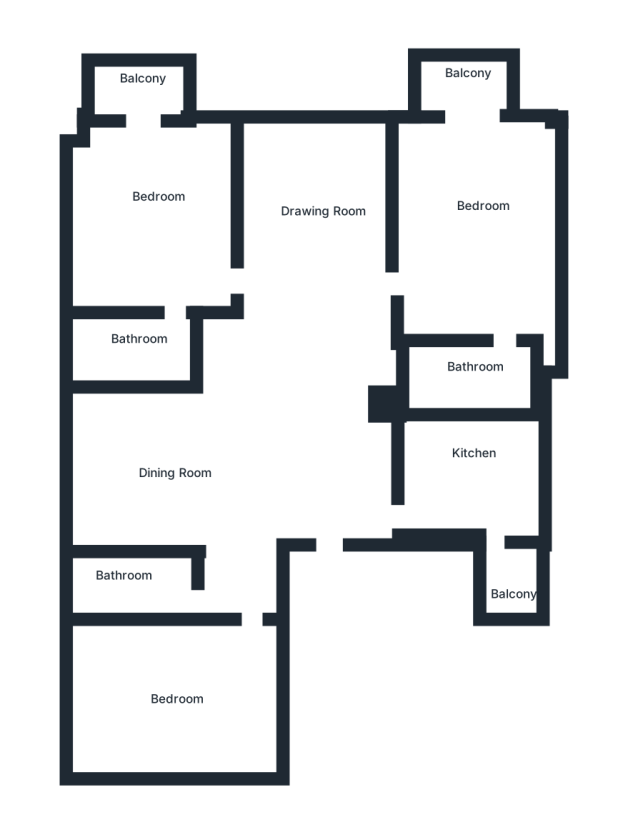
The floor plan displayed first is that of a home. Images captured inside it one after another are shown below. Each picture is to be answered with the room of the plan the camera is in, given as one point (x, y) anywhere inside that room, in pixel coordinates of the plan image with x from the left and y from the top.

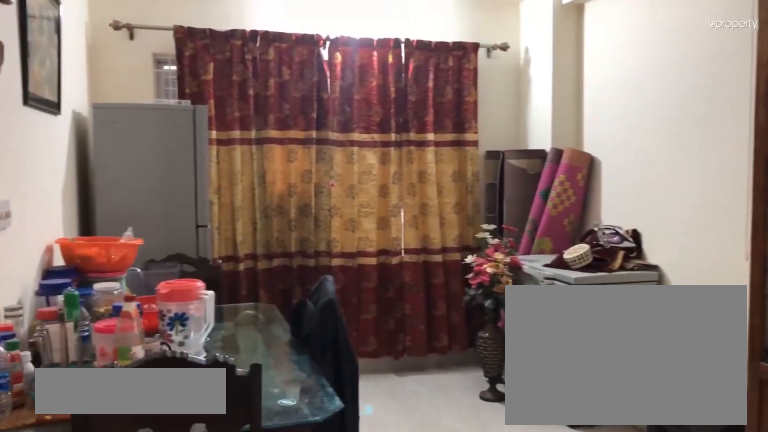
(158, 475)
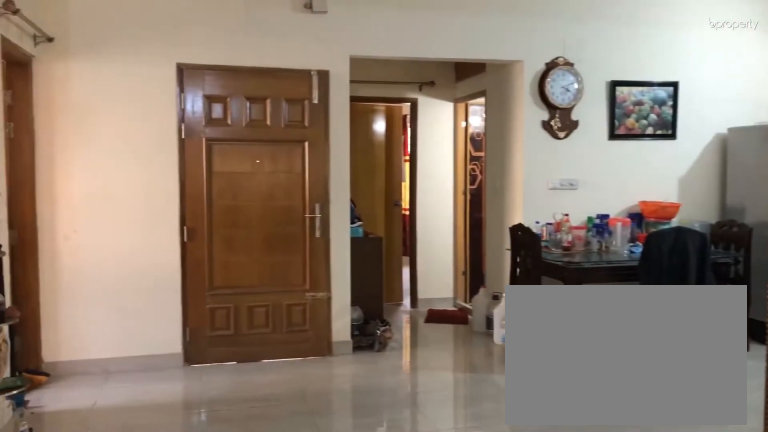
(317, 217)
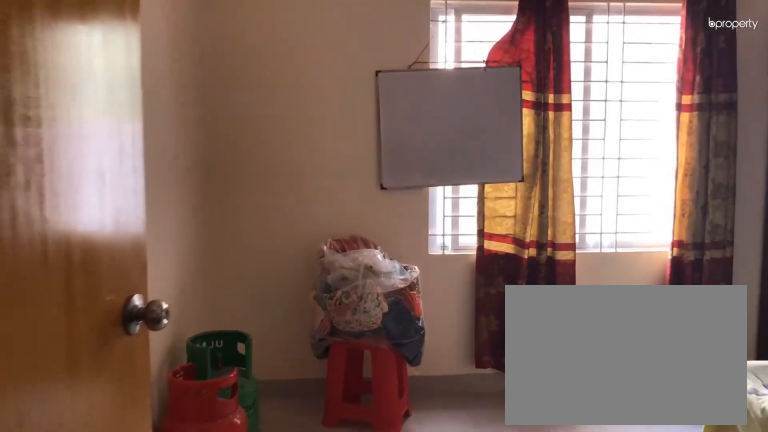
(173, 695)
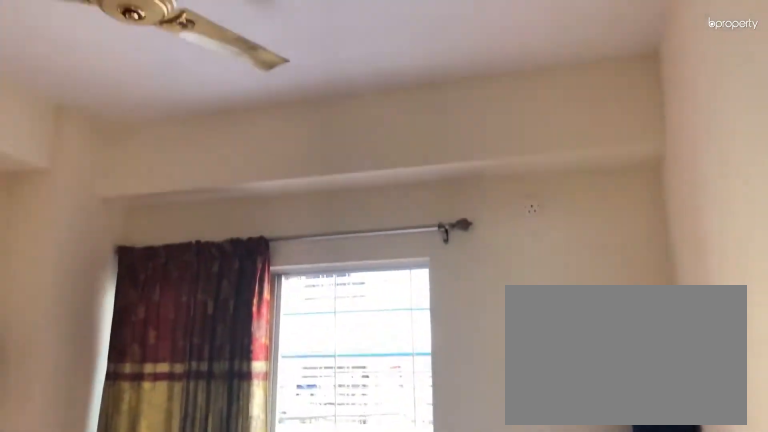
(161, 201)
